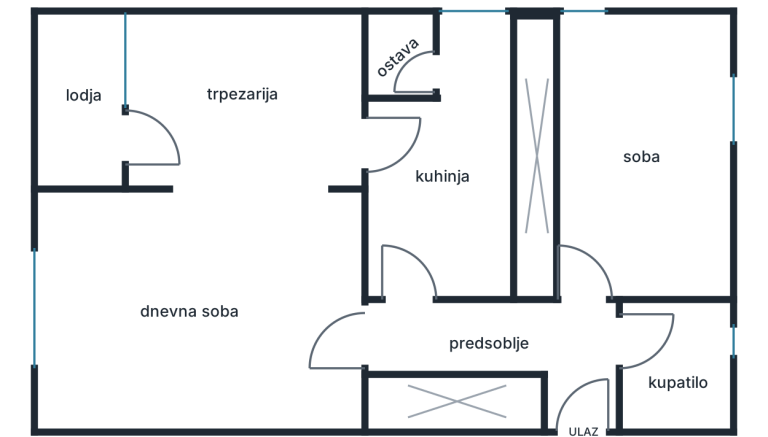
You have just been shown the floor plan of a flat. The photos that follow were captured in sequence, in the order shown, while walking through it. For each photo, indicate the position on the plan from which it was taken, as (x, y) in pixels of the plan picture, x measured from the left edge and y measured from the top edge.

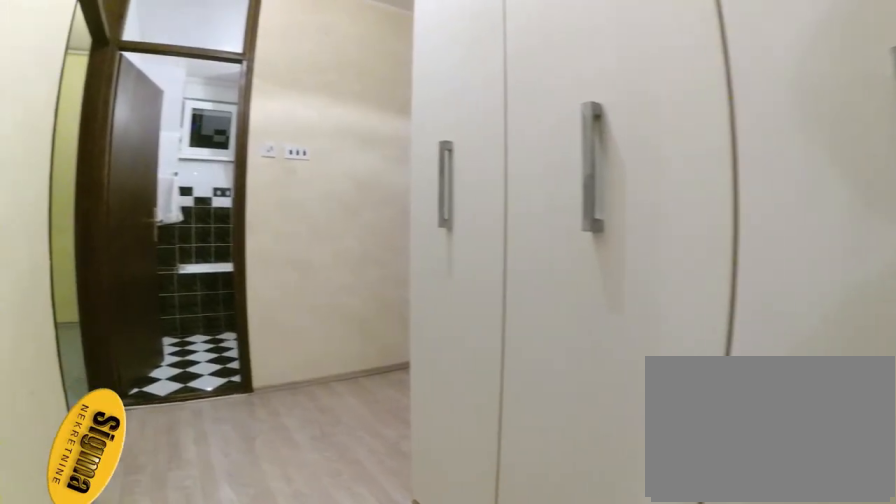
(411, 312)
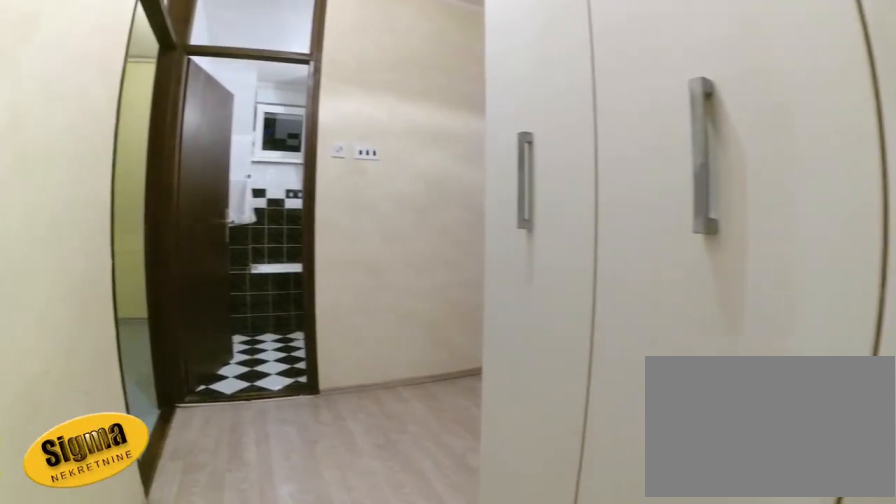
(414, 319)
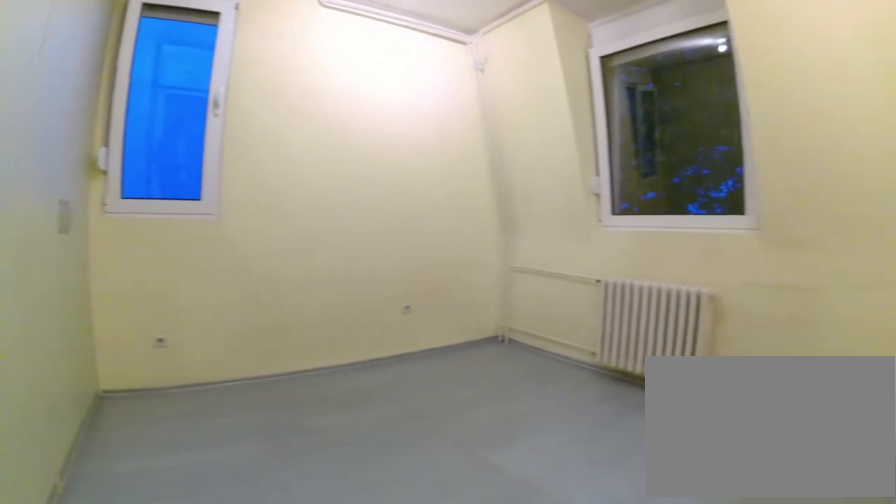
(579, 289)
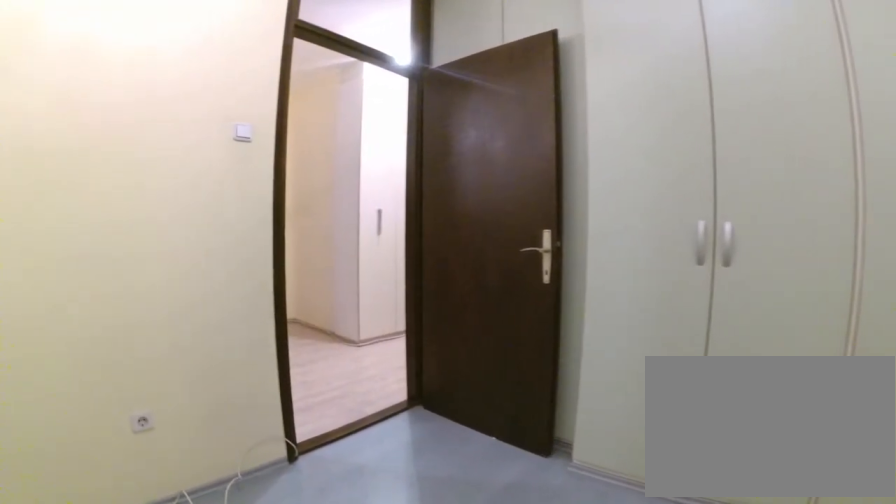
(671, 229)
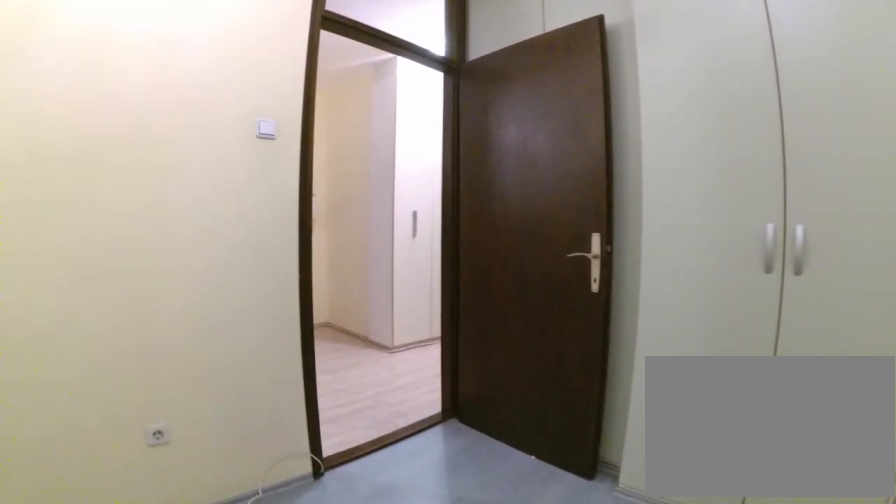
(665, 230)
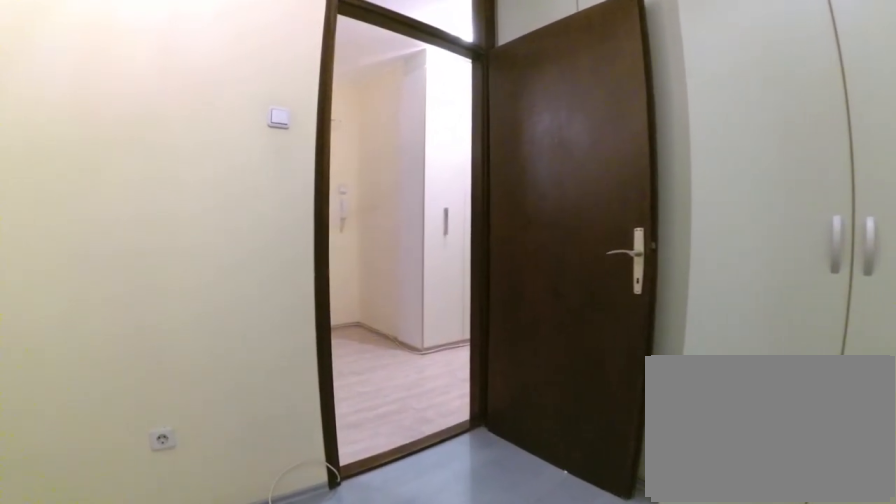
(657, 231)
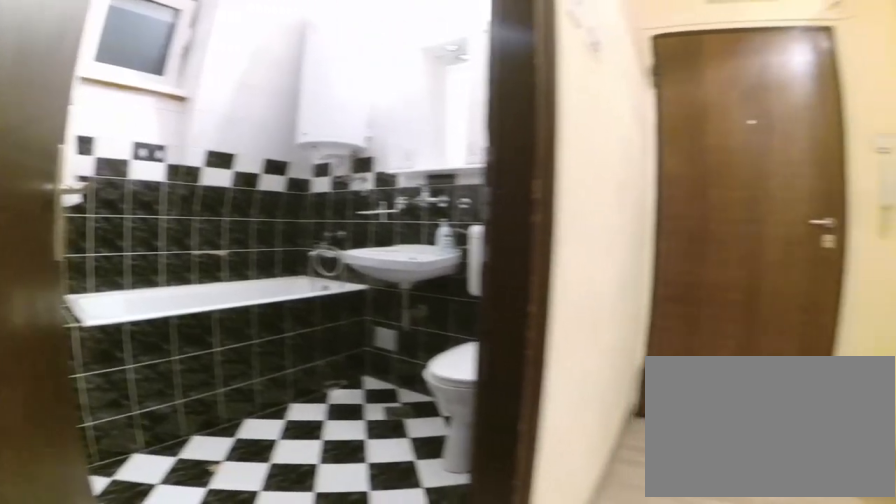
(601, 315)
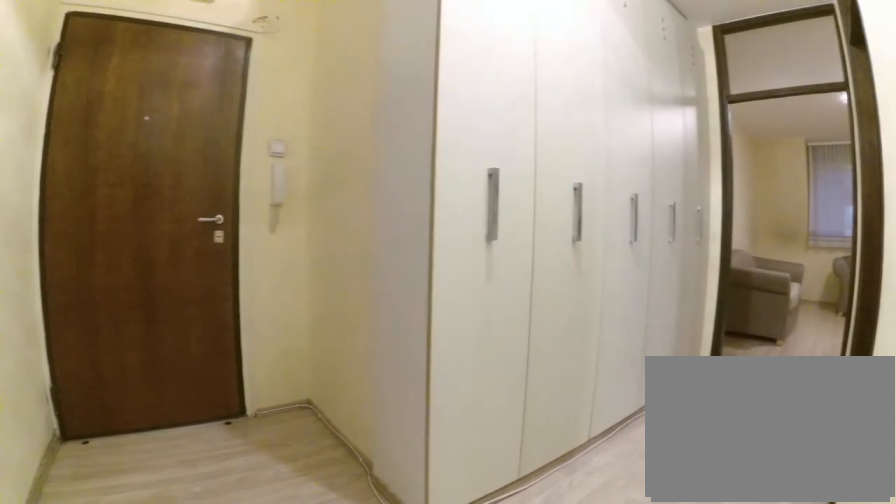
(593, 313)
